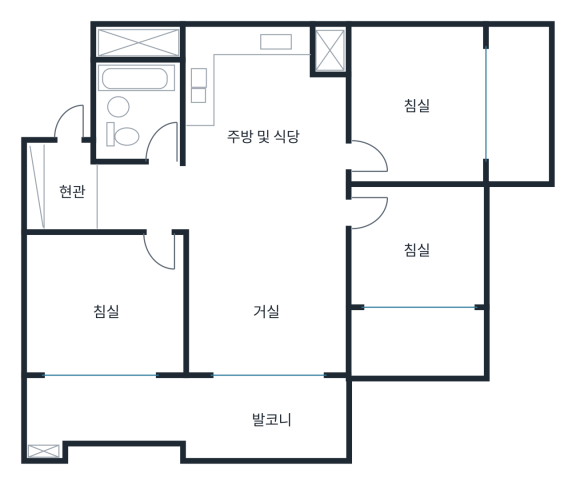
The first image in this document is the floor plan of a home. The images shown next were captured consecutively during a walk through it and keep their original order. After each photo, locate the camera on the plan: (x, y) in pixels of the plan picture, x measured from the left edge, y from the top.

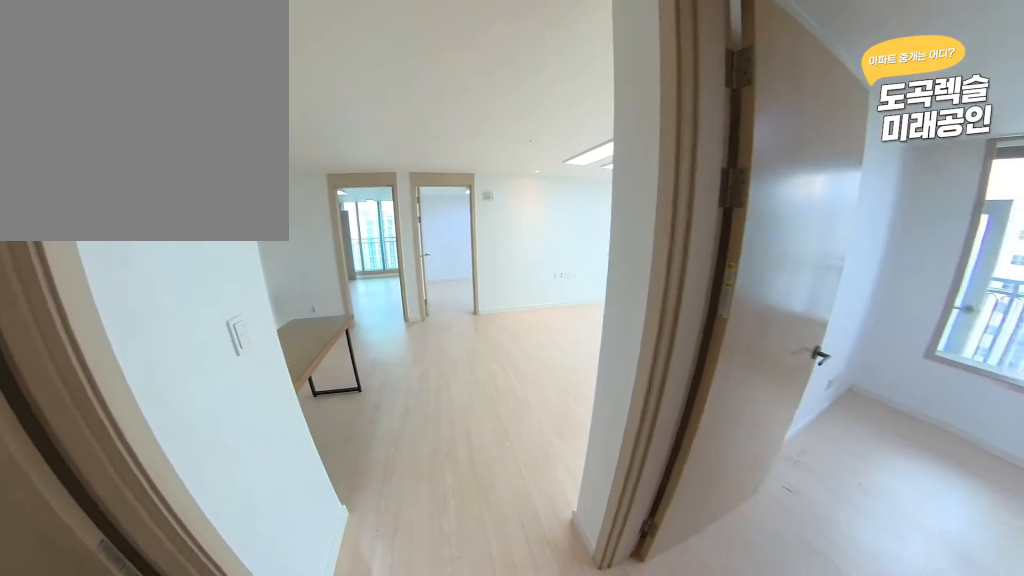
(156, 191)
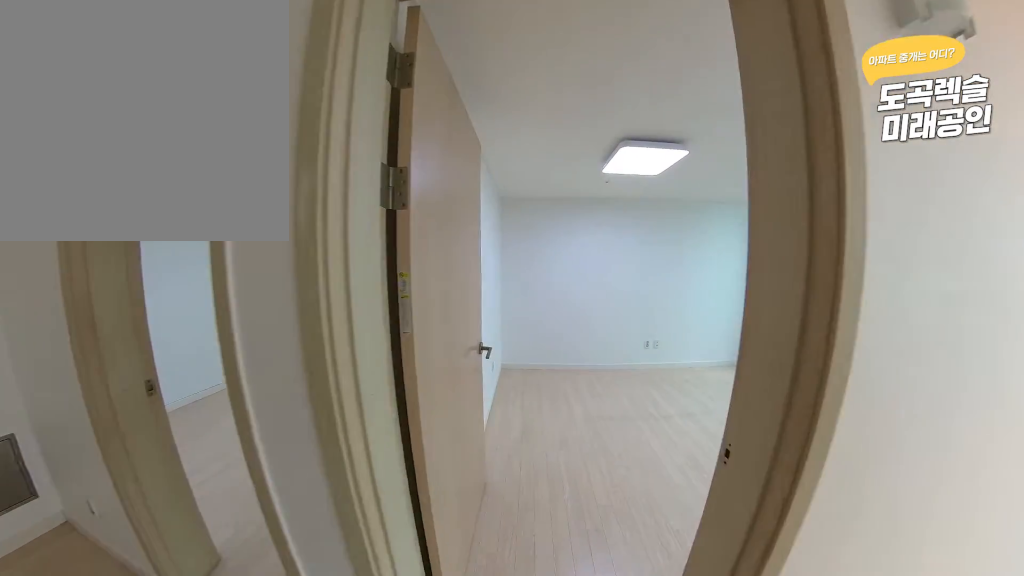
(263, 209)
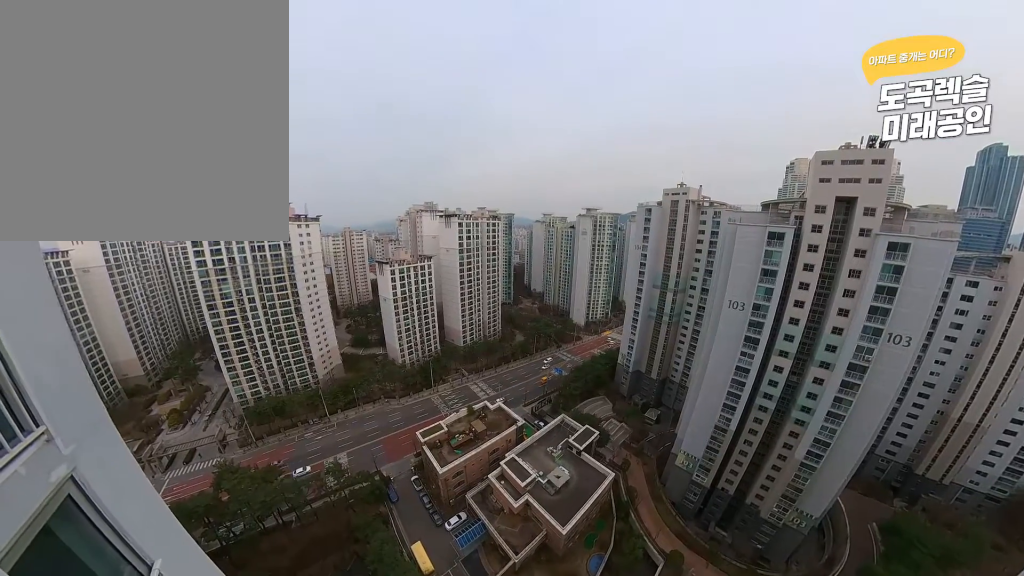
(311, 457)
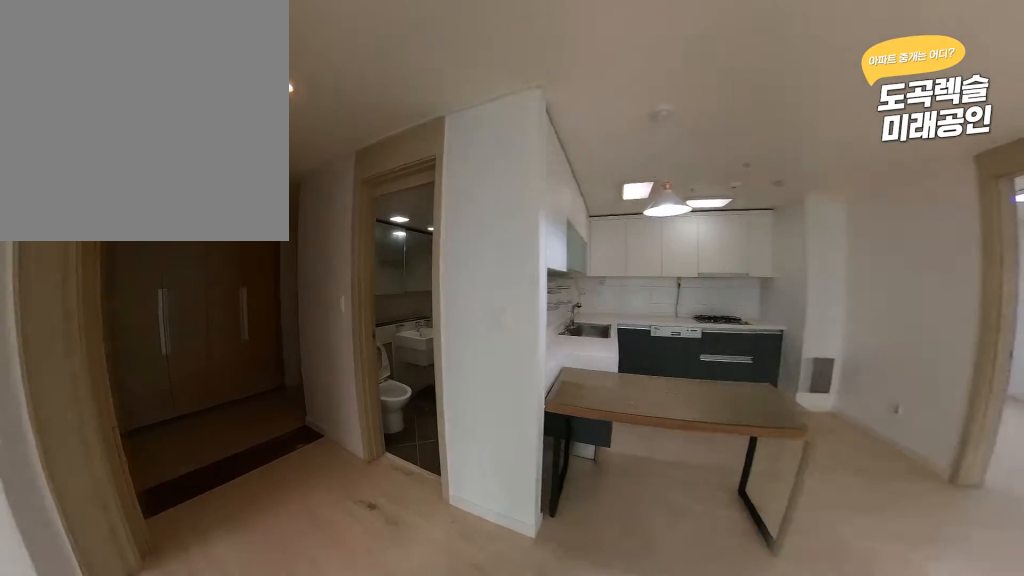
(210, 220)
